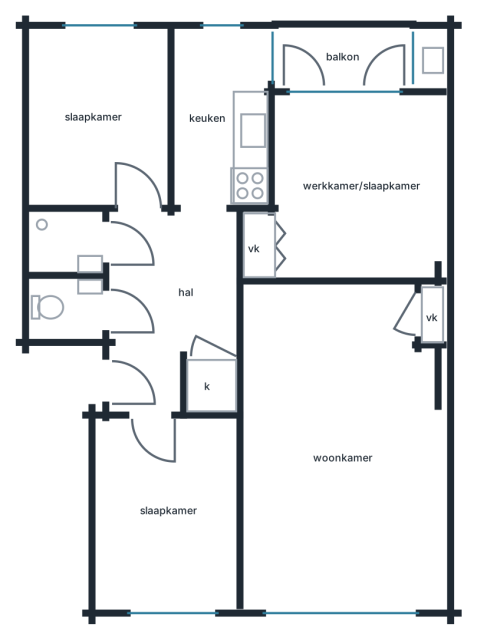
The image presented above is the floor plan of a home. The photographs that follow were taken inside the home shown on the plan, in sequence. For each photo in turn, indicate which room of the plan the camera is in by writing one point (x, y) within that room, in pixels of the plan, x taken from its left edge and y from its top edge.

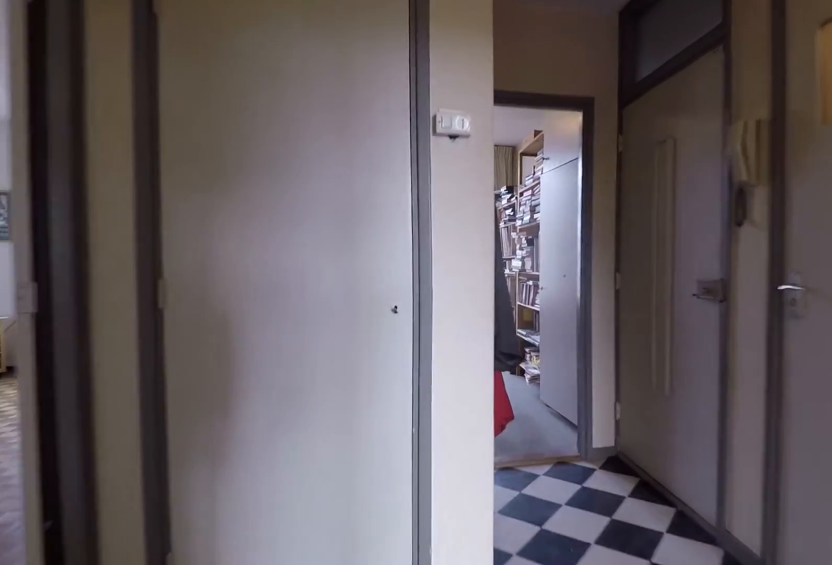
(165, 301)
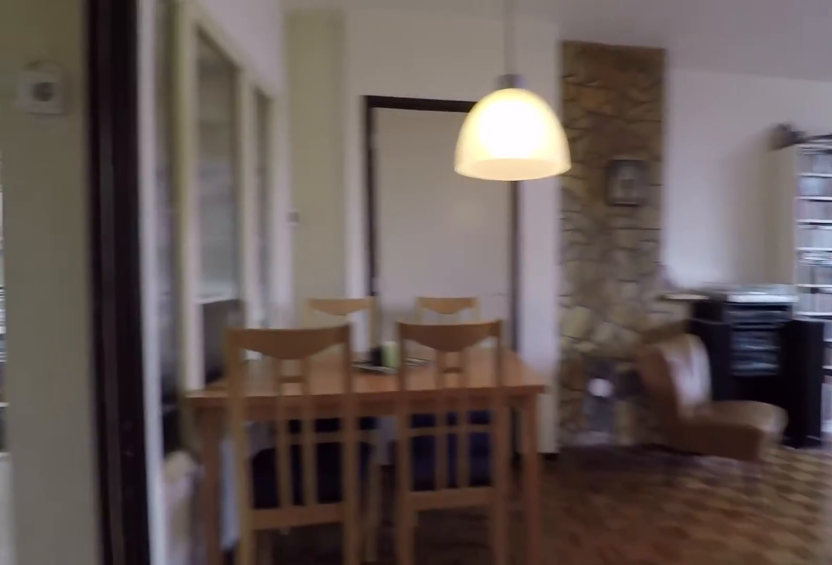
(339, 450)
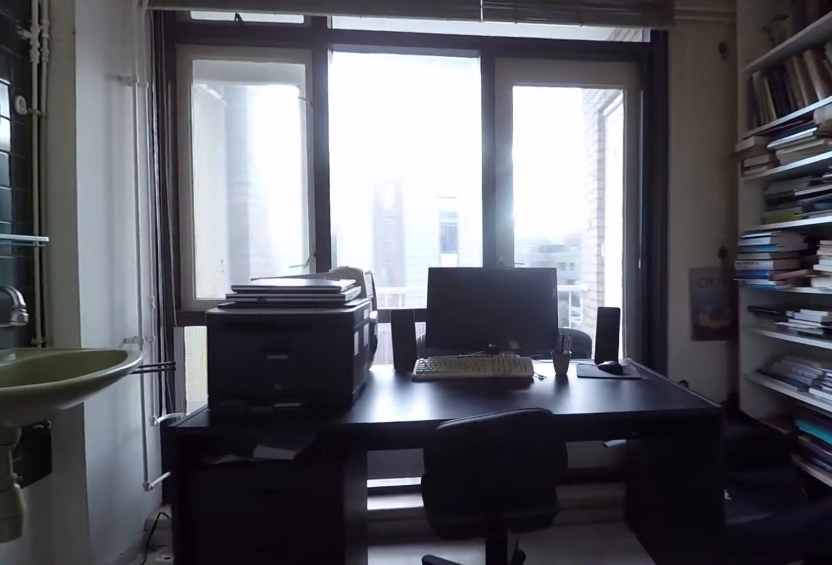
(359, 187)
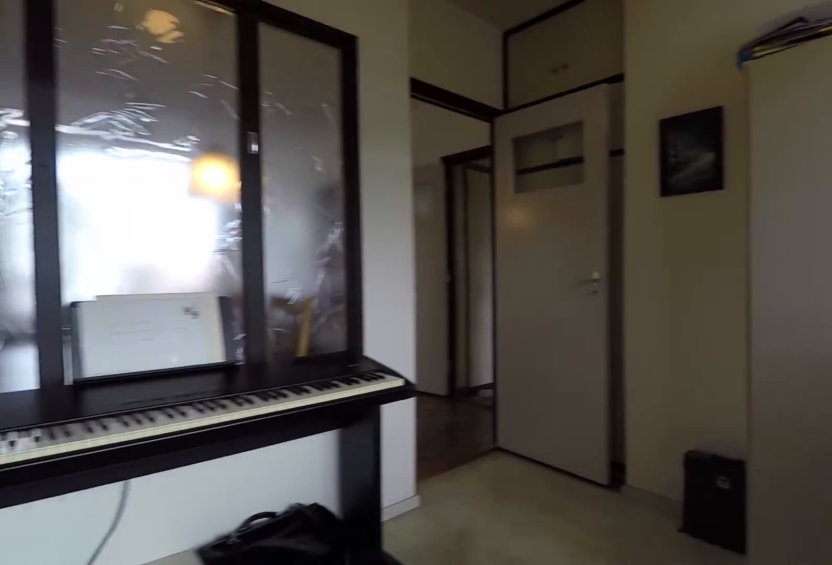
(359, 187)
